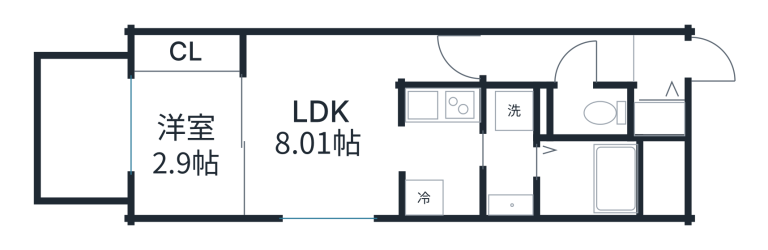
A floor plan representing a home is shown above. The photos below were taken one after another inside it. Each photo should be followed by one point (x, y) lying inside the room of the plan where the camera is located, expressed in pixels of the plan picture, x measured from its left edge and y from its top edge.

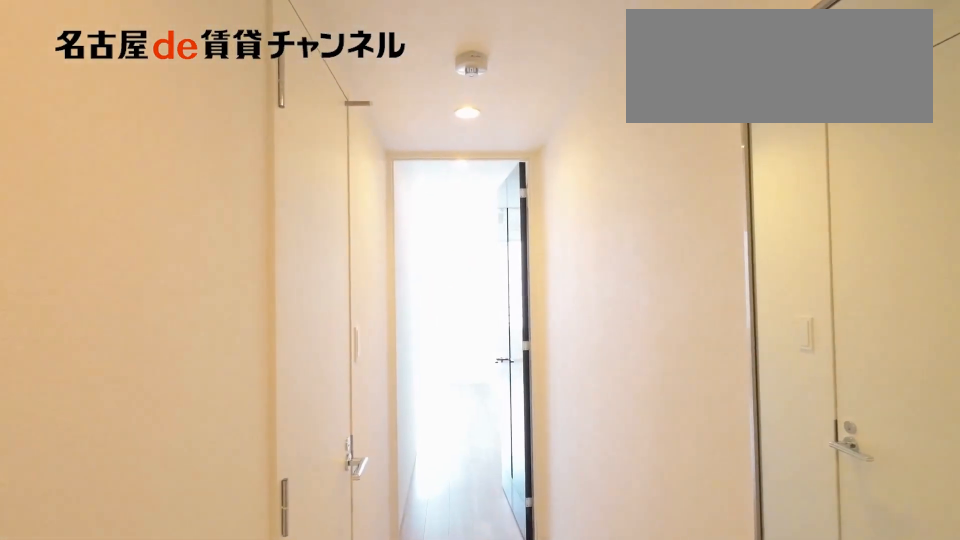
(659, 66)
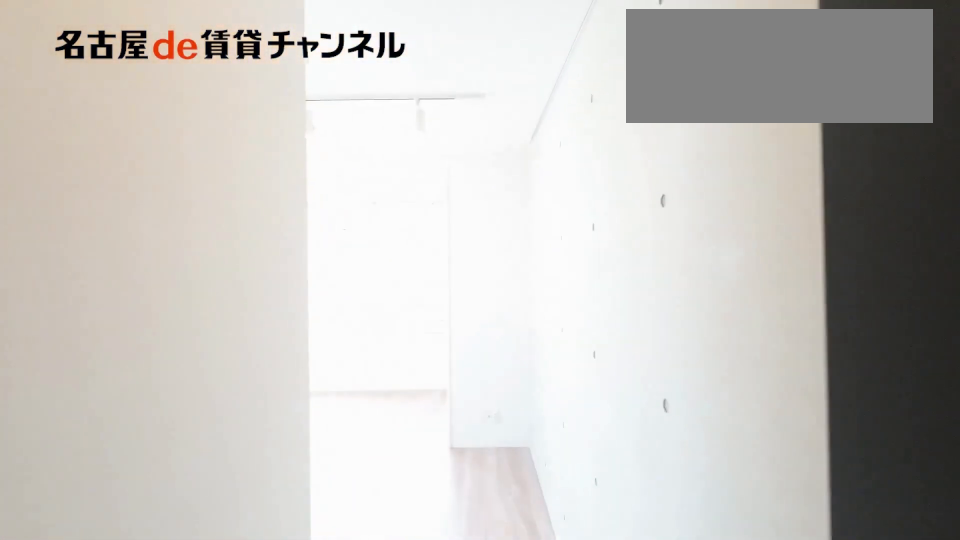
(659, 66)
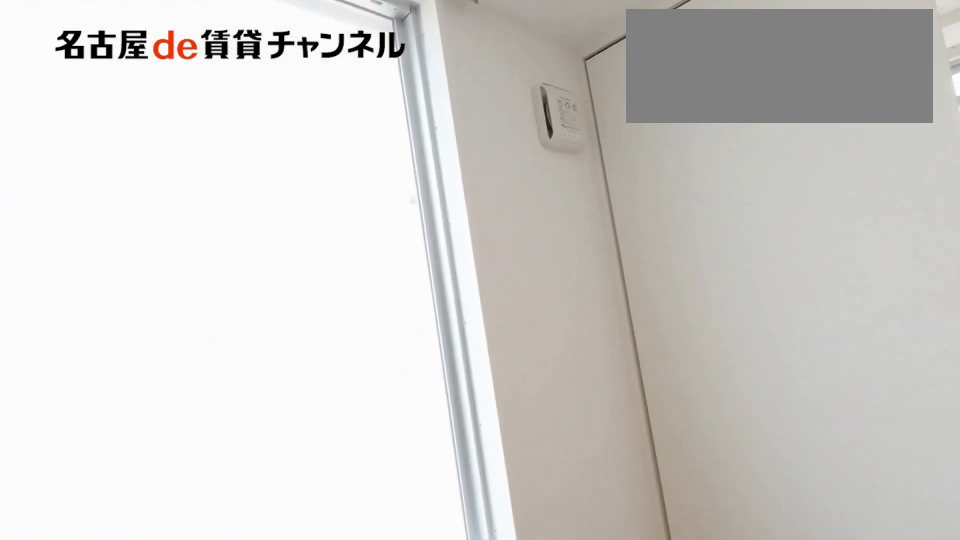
(334, 115)
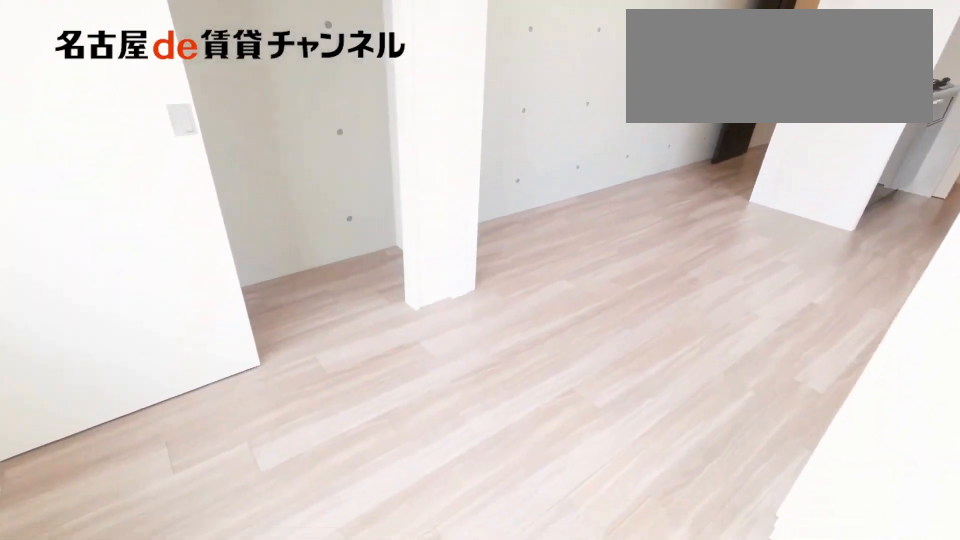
(185, 145)
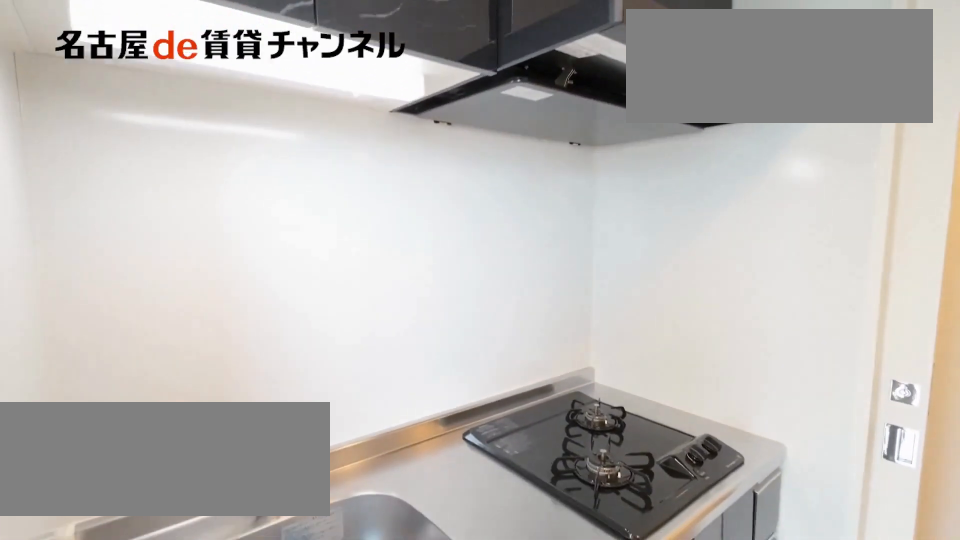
(442, 153)
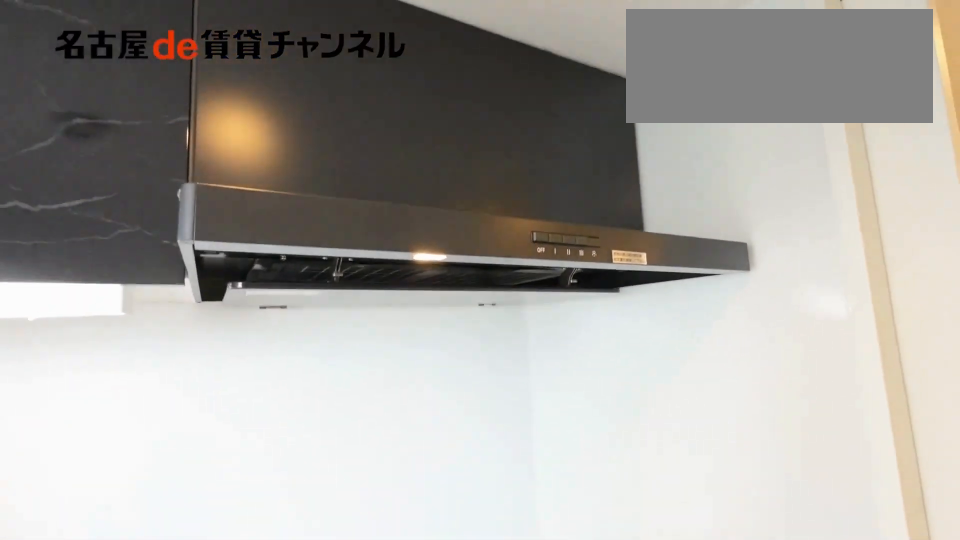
(442, 153)
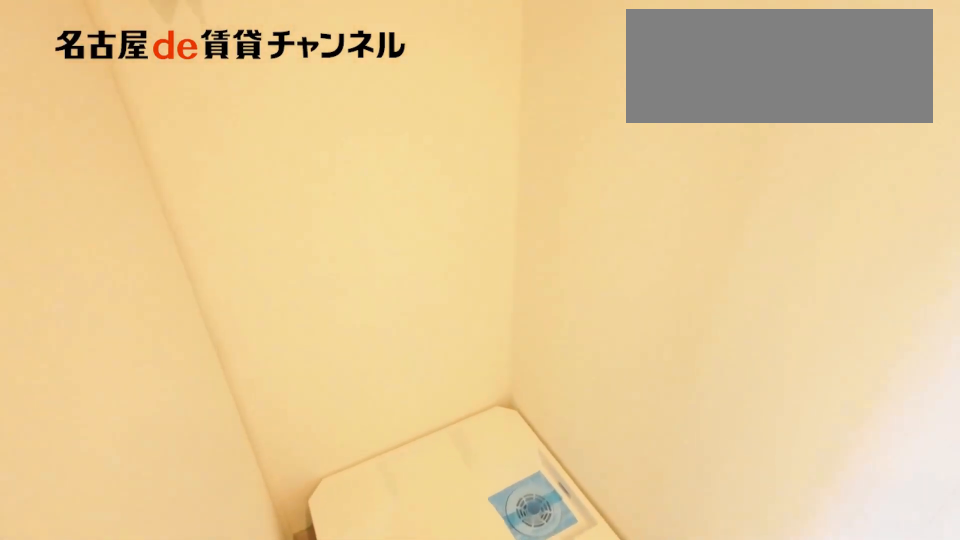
(508, 113)
